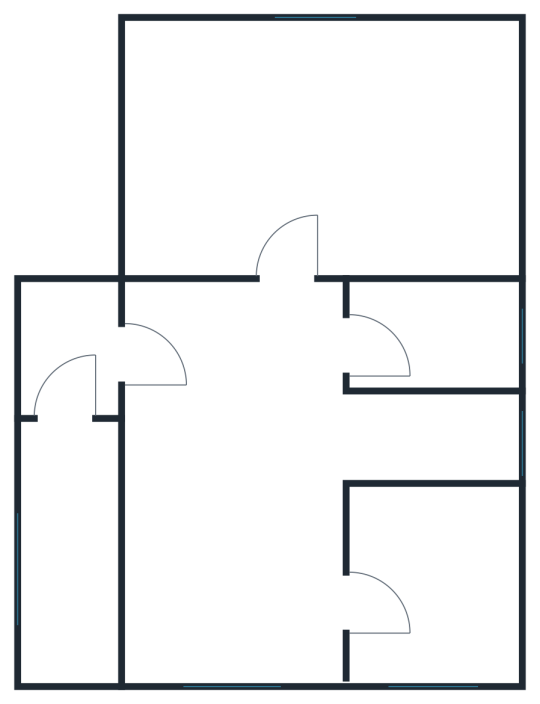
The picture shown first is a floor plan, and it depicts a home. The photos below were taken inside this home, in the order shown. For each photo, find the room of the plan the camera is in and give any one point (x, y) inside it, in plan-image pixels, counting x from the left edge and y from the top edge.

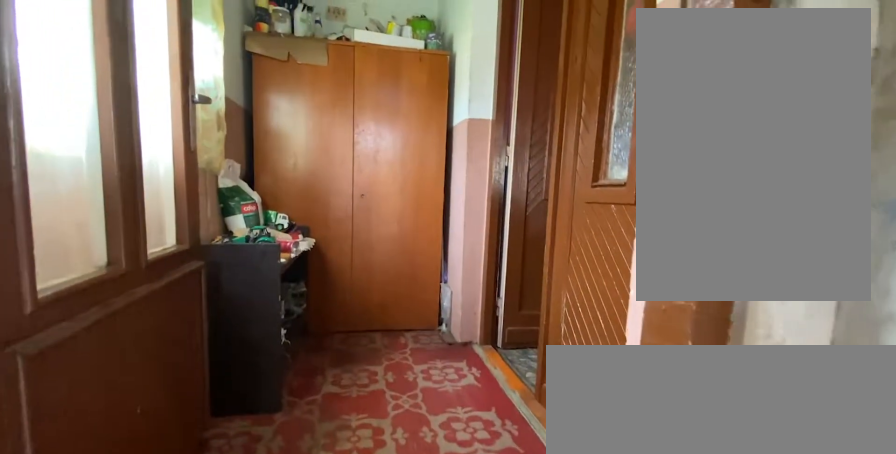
(74, 355)
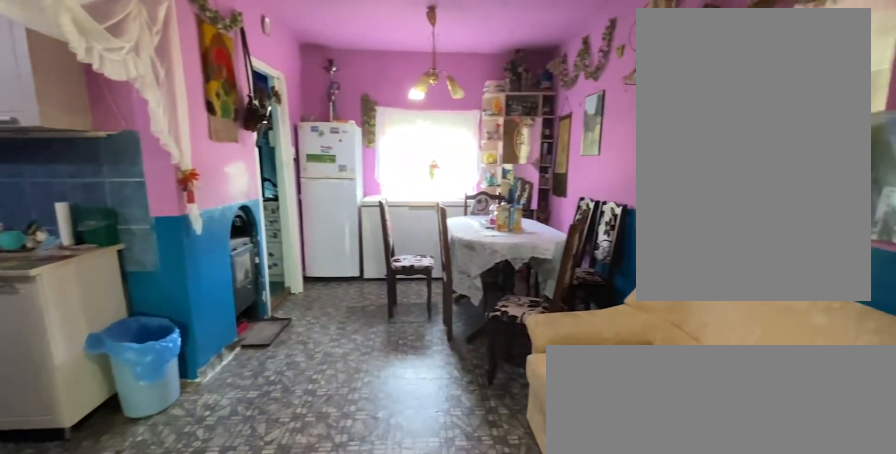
(239, 503)
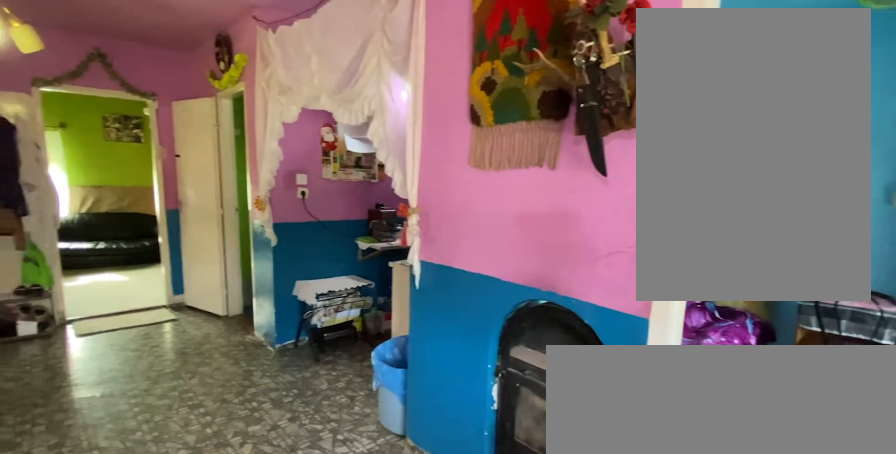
(240, 503)
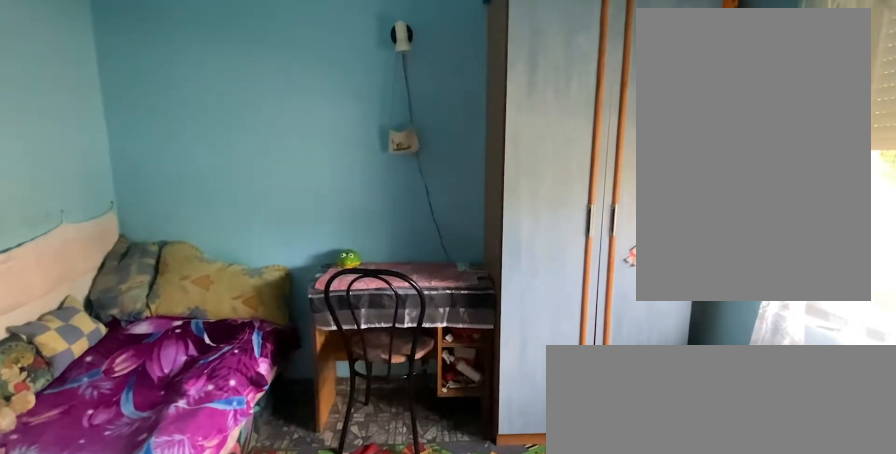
(431, 590)
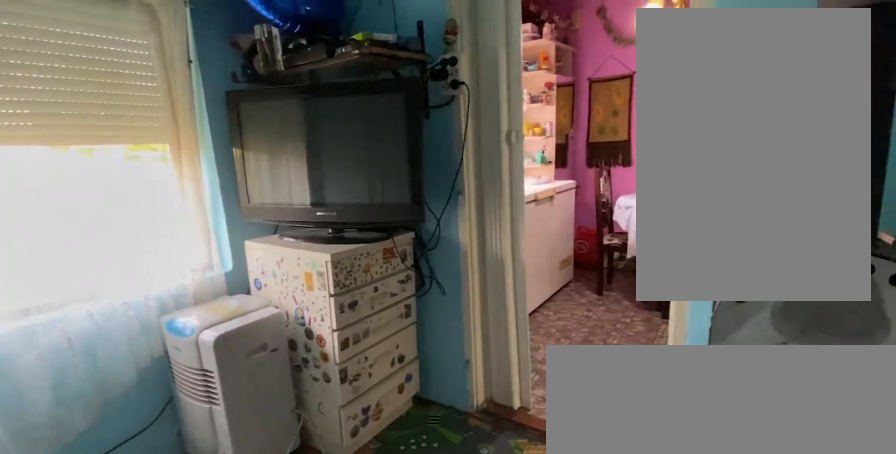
(431, 590)
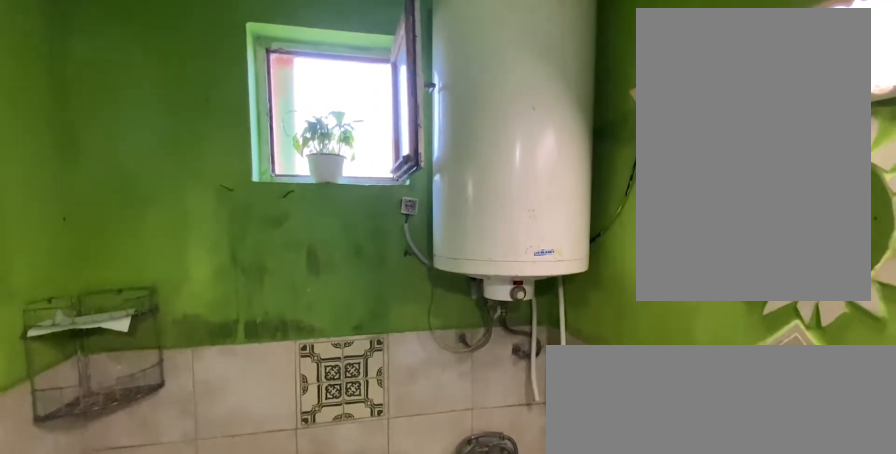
(431, 335)
